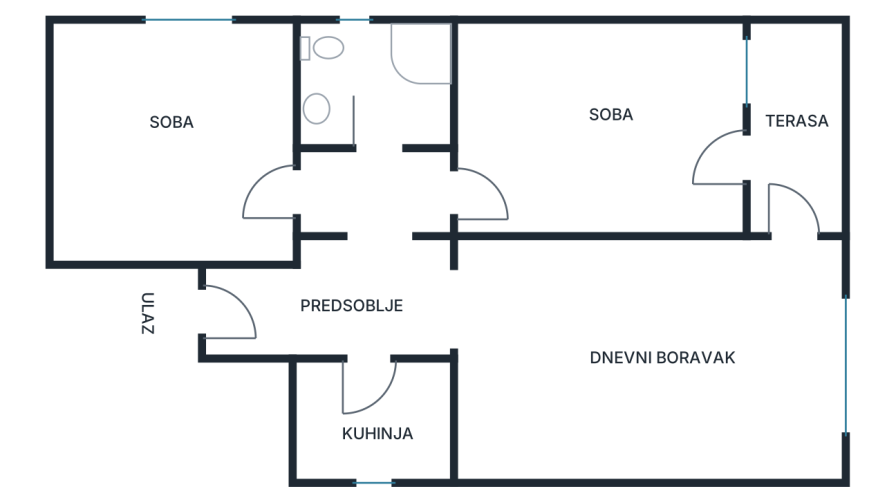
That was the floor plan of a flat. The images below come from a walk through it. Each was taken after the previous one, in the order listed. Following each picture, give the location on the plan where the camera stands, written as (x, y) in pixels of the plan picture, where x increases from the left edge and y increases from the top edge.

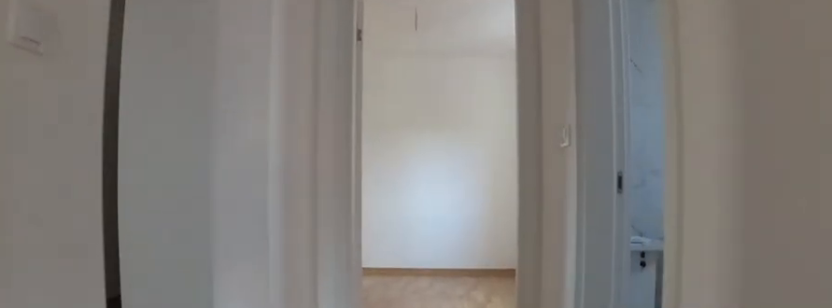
(545, 179)
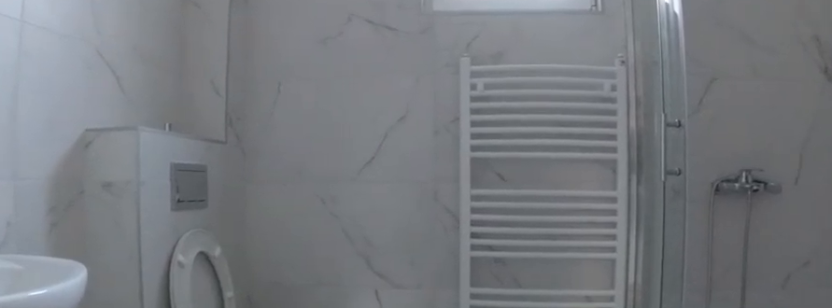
(369, 170)
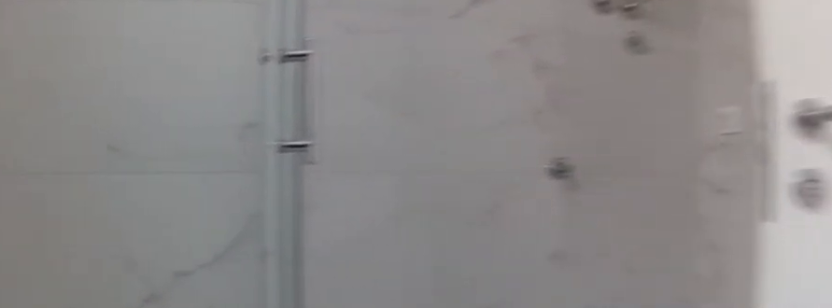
(374, 90)
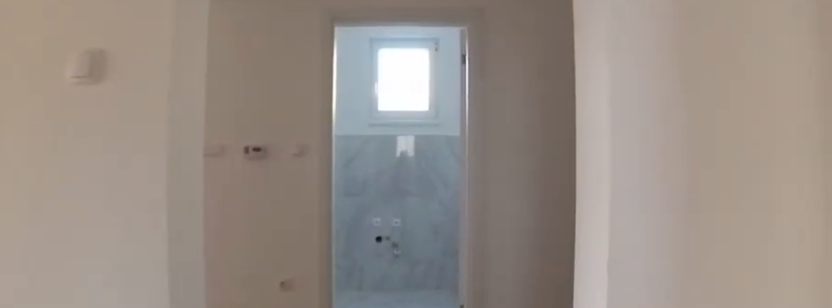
(377, 116)
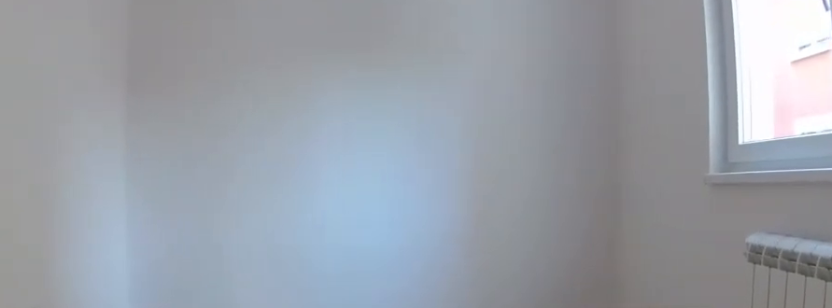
(310, 172)
